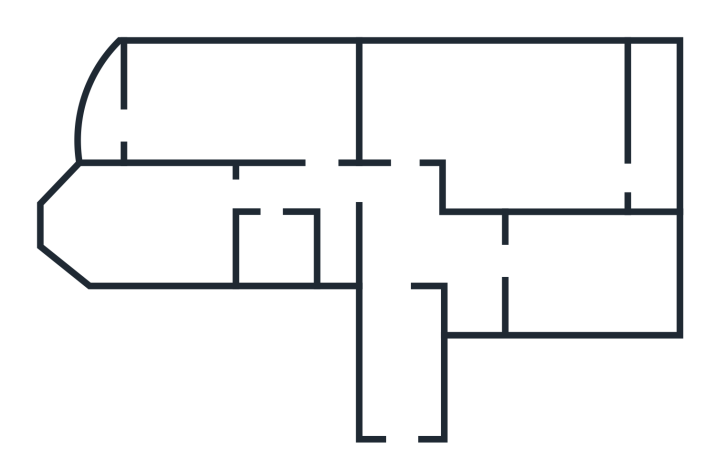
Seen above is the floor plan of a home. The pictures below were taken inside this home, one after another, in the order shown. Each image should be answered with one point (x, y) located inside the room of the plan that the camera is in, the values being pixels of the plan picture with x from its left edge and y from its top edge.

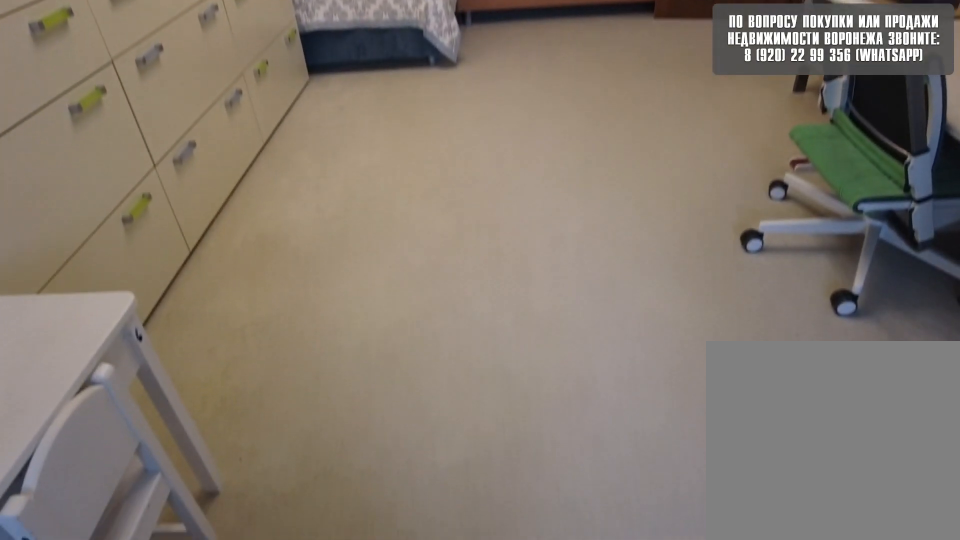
(163, 122)
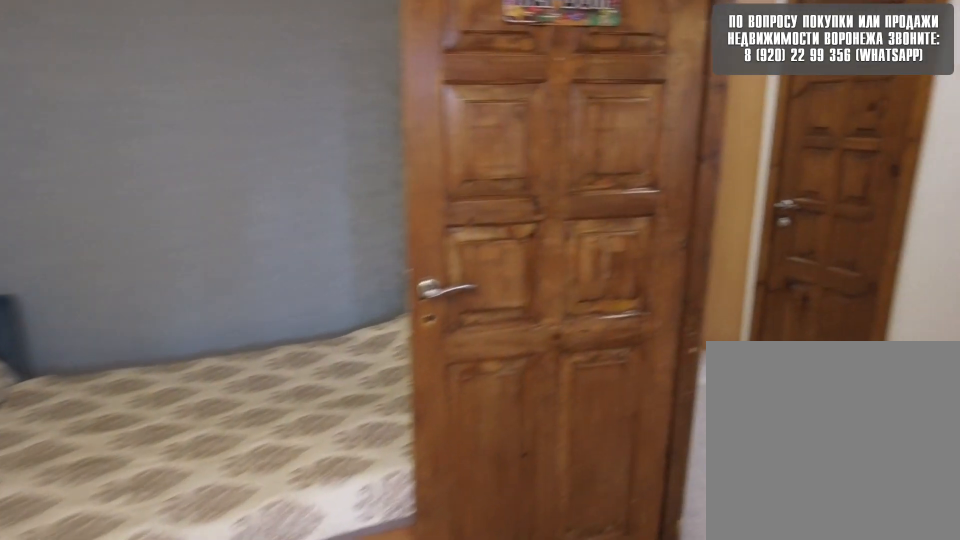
(267, 137)
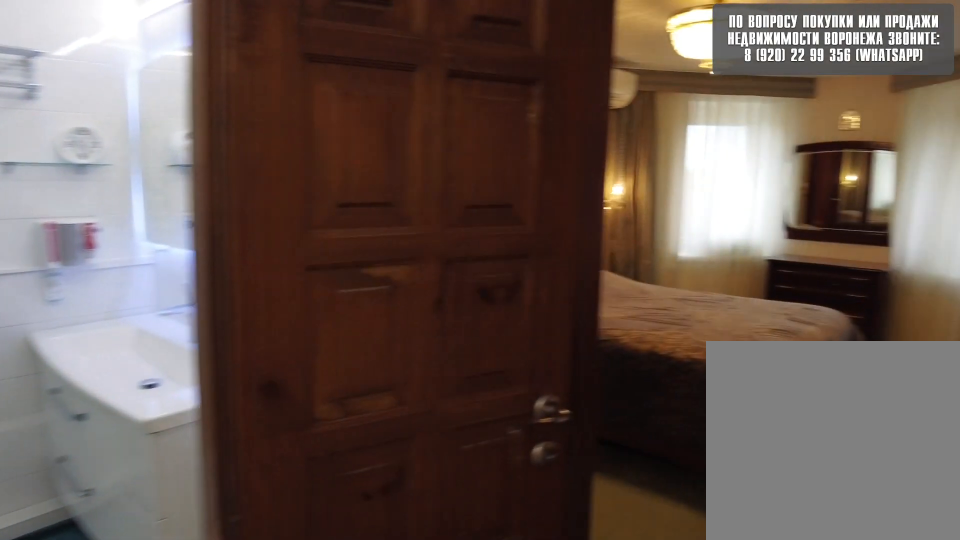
(336, 175)
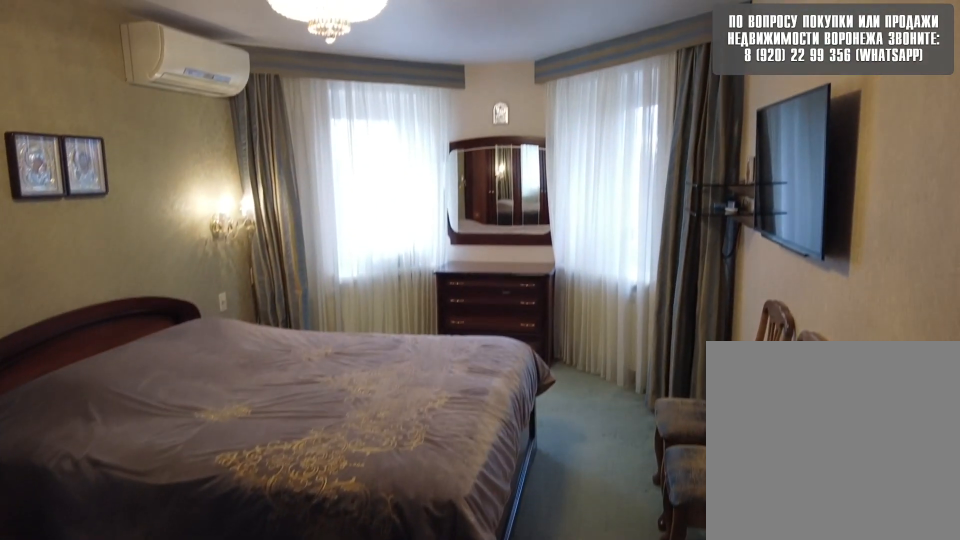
(163, 218)
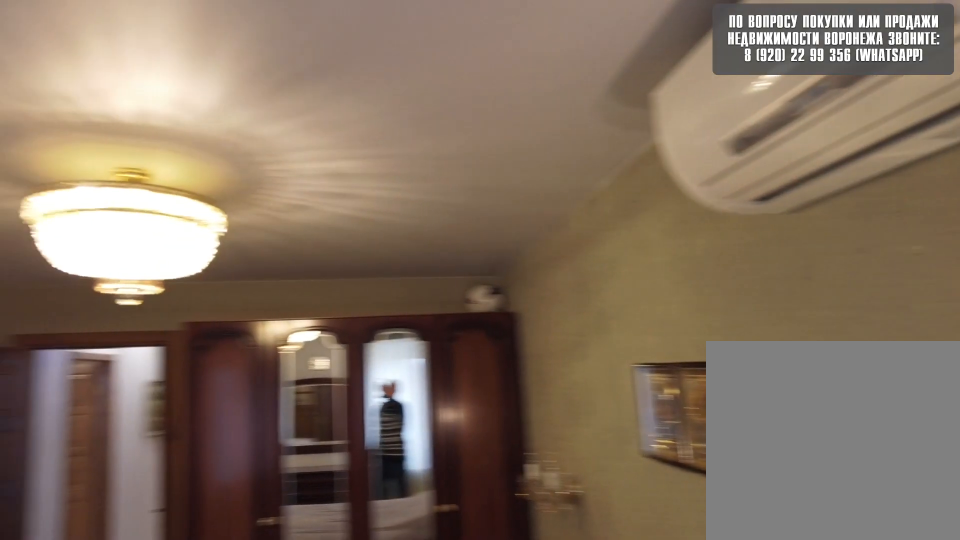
(163, 218)
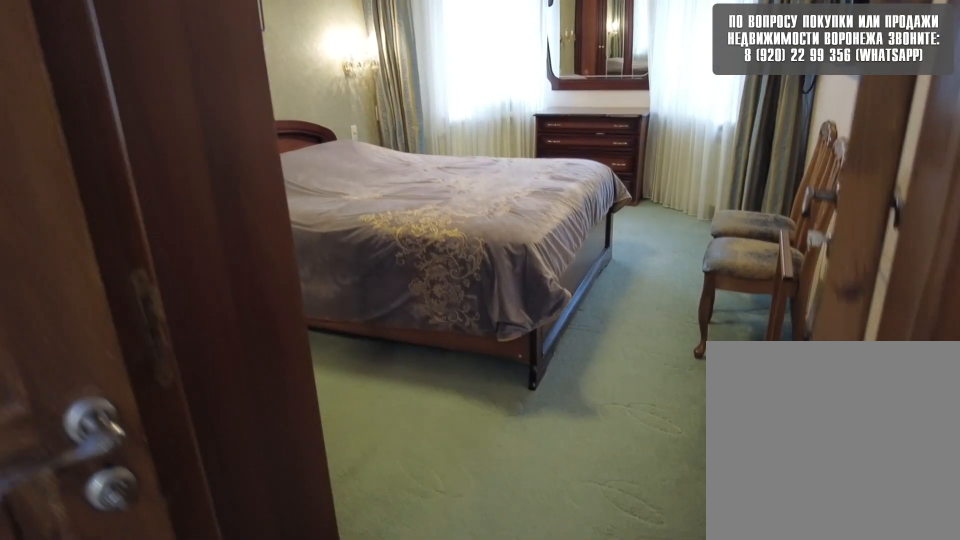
(270, 206)
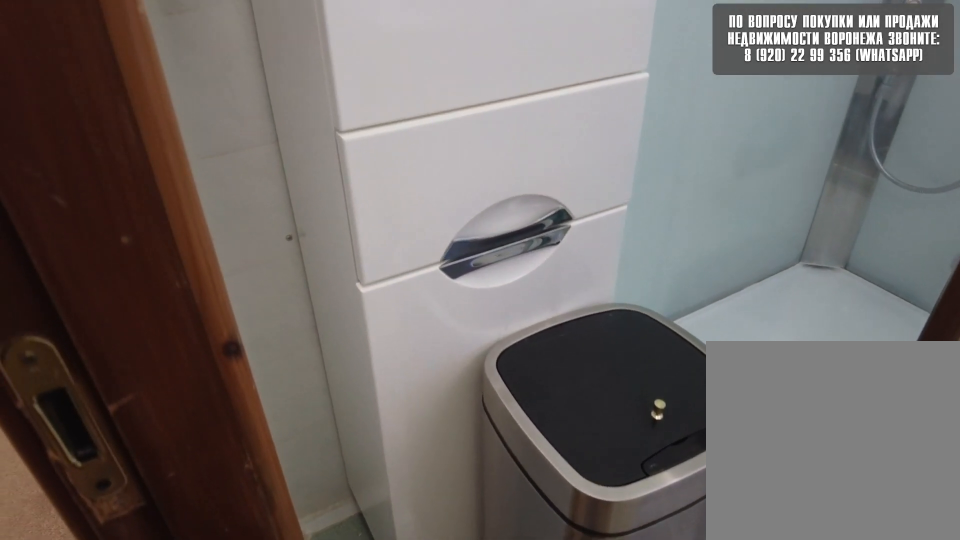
(270, 206)
